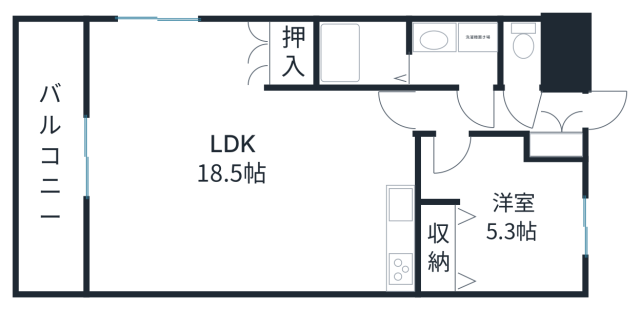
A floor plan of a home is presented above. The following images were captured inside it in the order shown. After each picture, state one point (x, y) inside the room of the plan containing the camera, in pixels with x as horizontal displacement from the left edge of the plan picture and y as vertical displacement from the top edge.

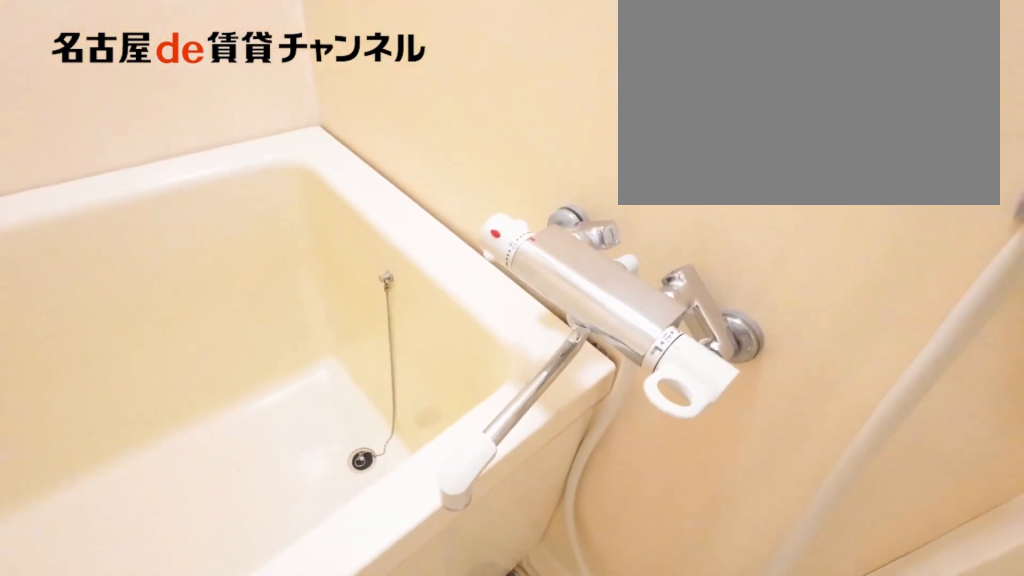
(364, 54)
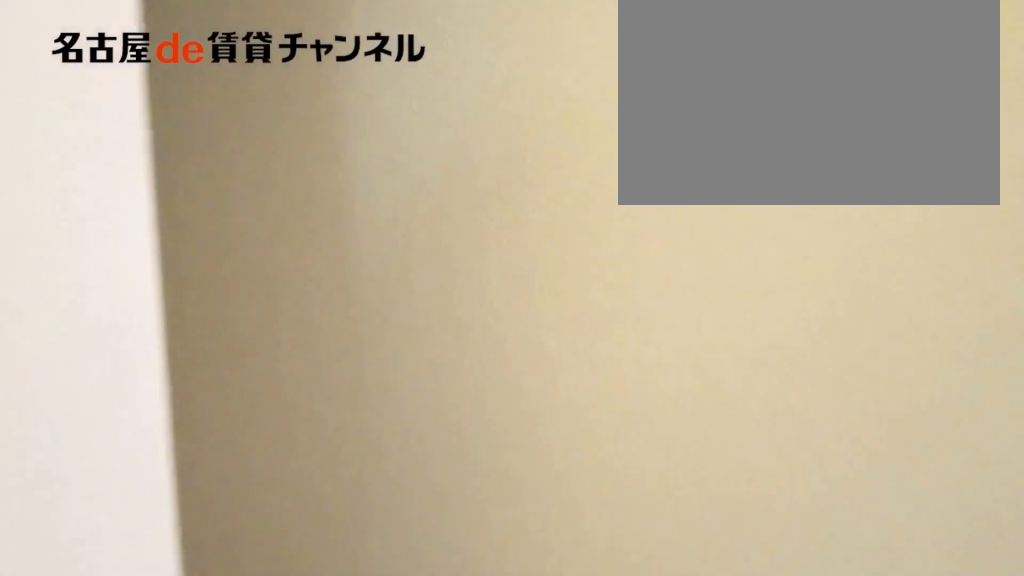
(480, 110)
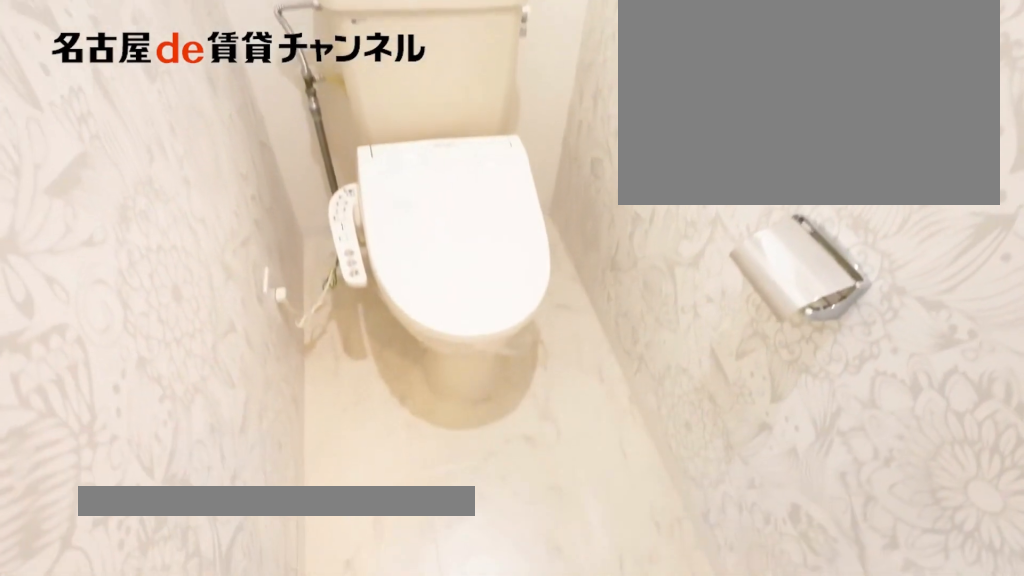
(525, 52)
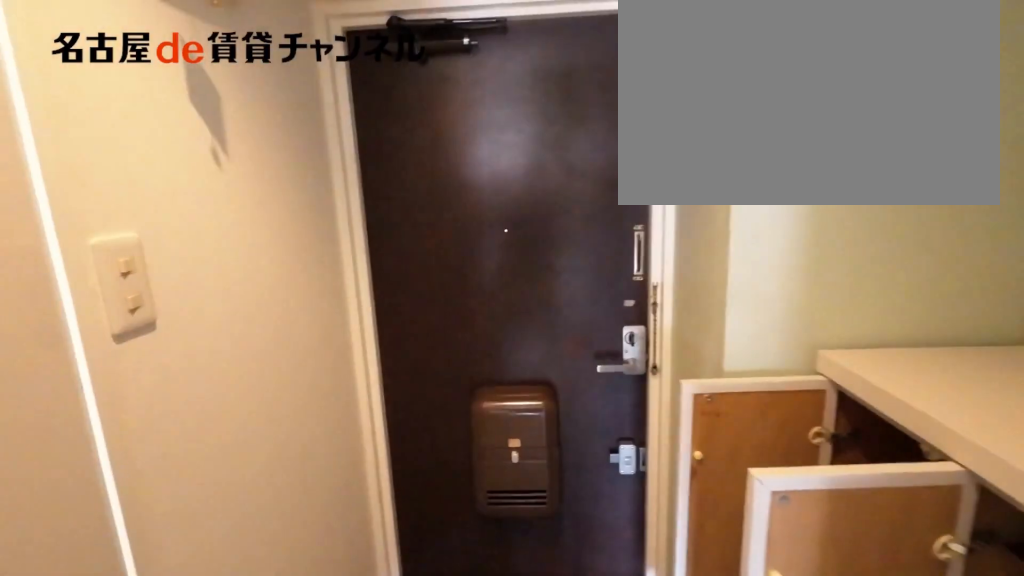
(544, 112)
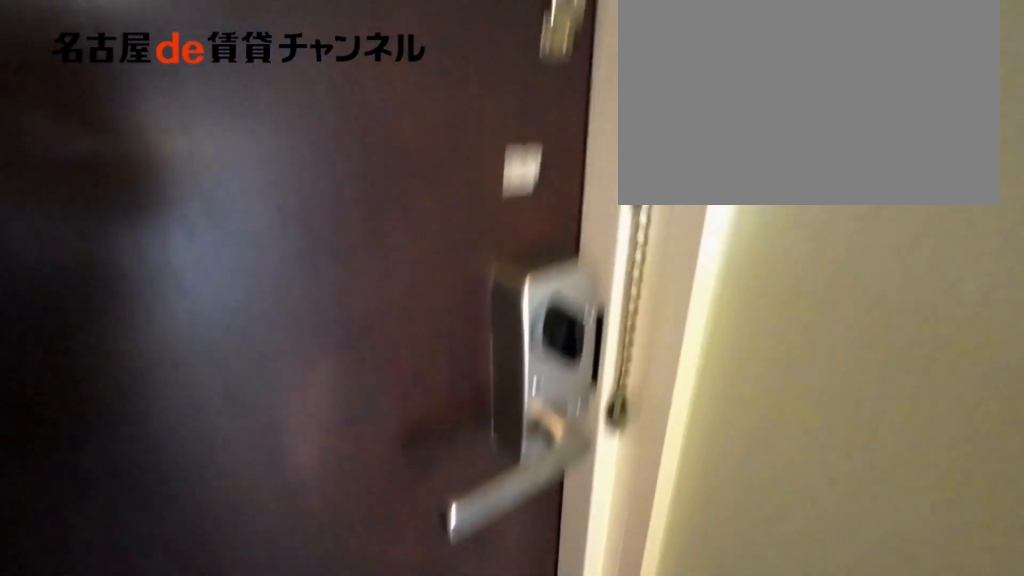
(544, 112)
